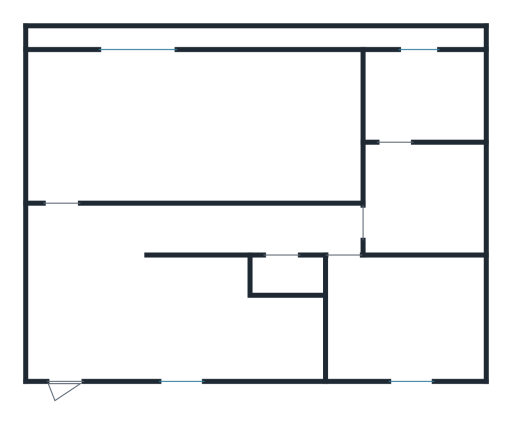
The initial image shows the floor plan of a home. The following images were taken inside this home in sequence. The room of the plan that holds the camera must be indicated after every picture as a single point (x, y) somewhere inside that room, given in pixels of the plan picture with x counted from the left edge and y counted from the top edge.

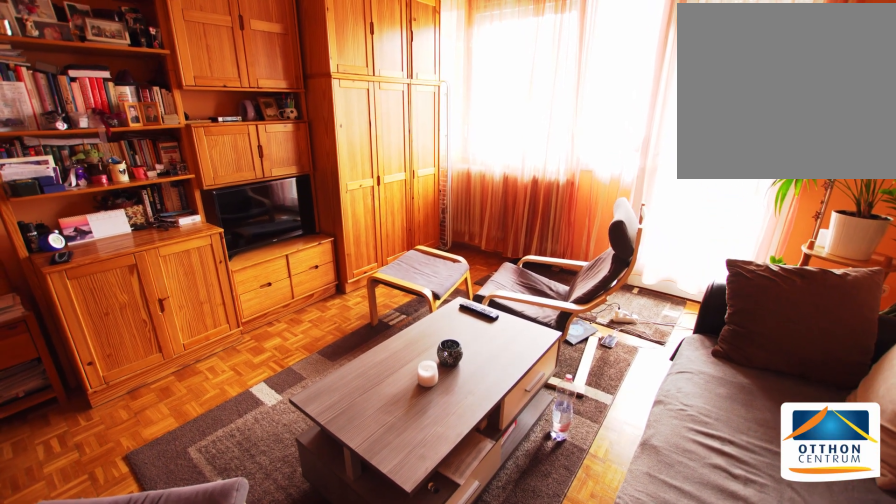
(190, 122)
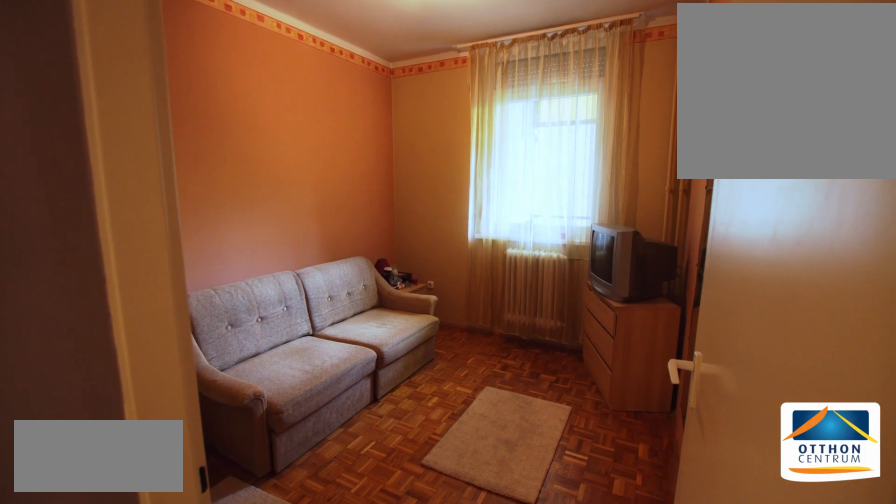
(409, 317)
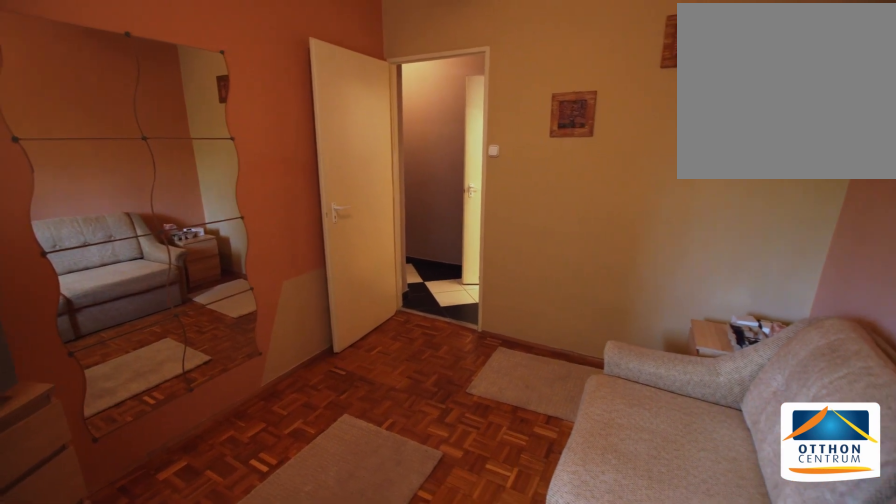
(409, 317)
